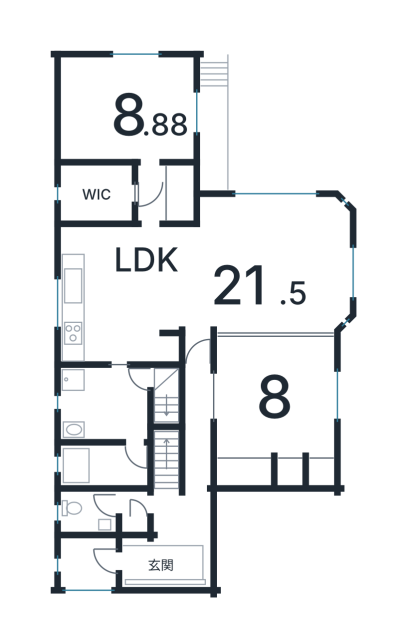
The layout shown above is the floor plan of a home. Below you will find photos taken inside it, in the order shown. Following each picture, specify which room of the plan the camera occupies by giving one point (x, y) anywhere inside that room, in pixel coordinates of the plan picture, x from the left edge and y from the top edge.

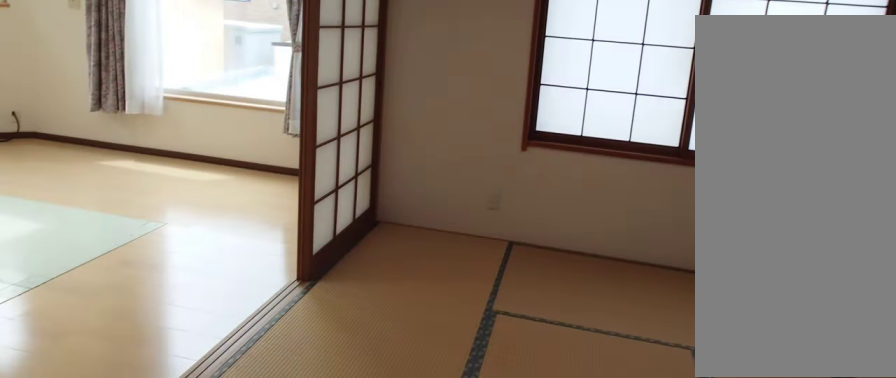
(274, 399)
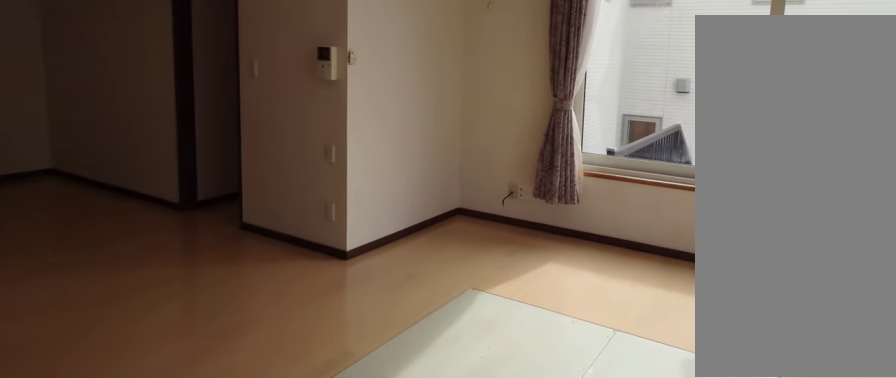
(256, 262)
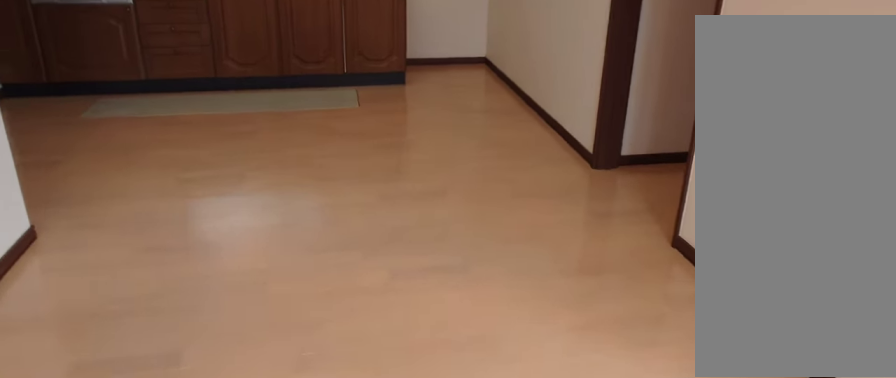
(256, 262)
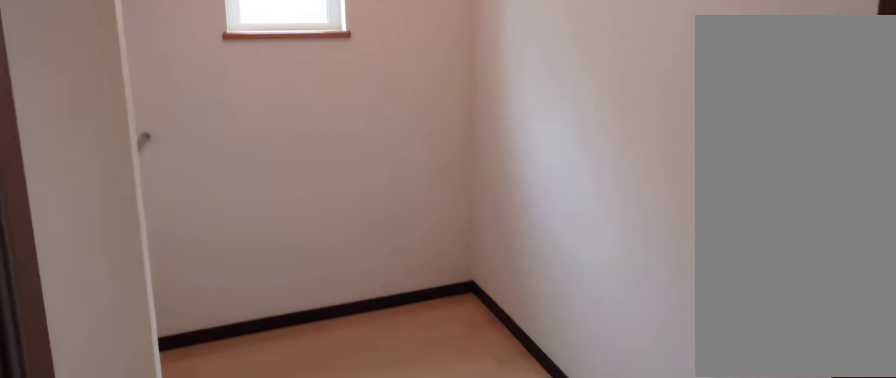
(95, 191)
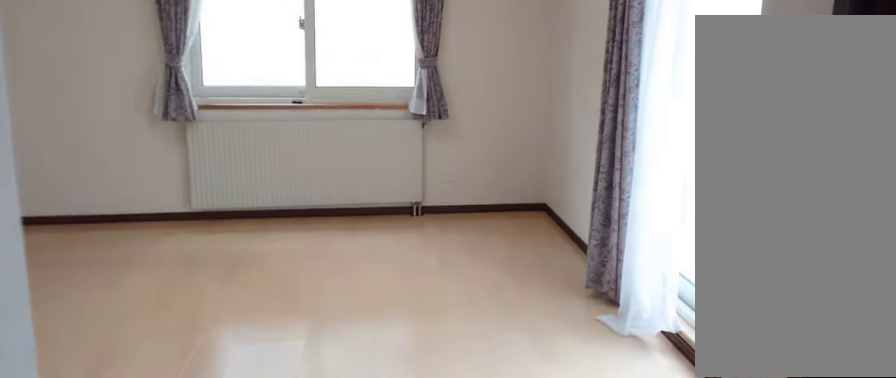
(122, 102)
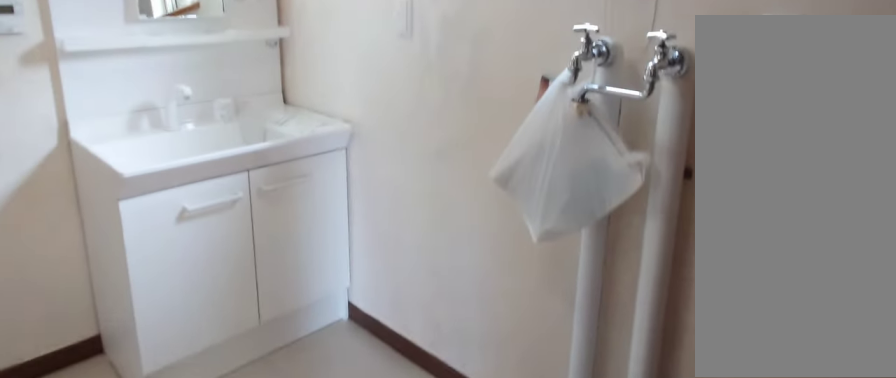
(109, 402)
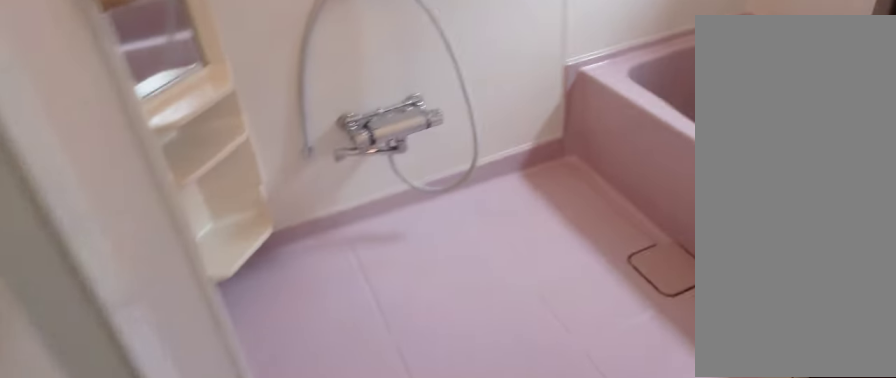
(89, 470)
